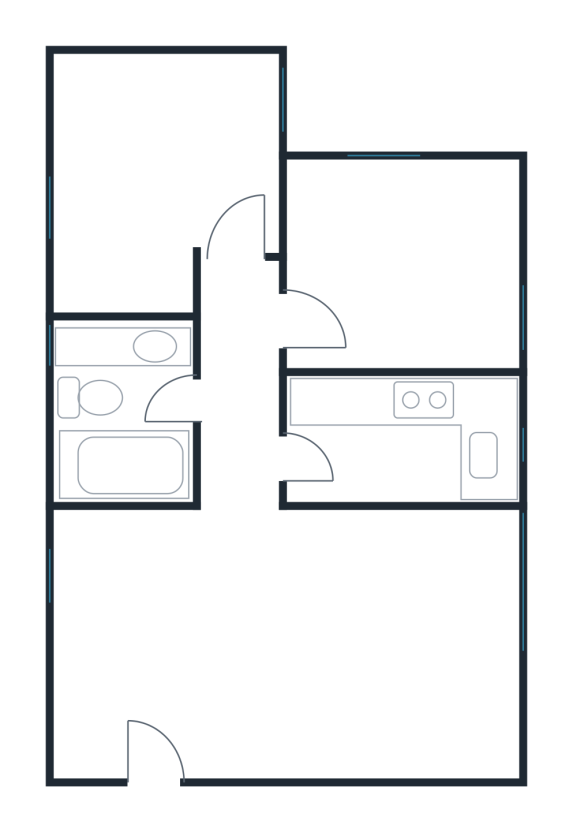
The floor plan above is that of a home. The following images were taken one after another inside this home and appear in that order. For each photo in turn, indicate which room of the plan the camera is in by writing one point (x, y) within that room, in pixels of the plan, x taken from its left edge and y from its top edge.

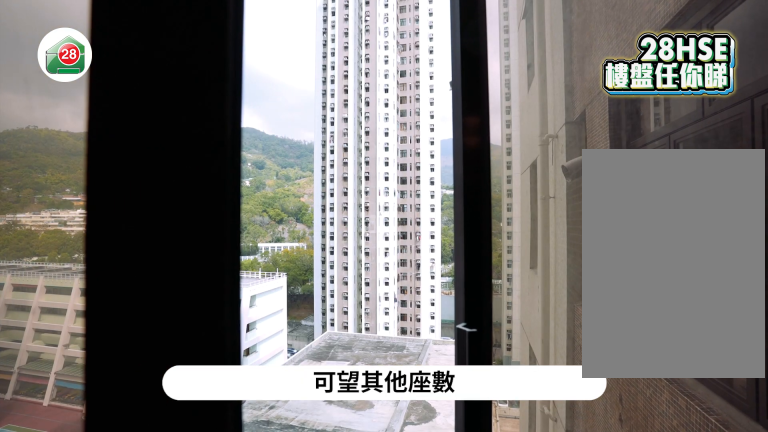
(253, 640)
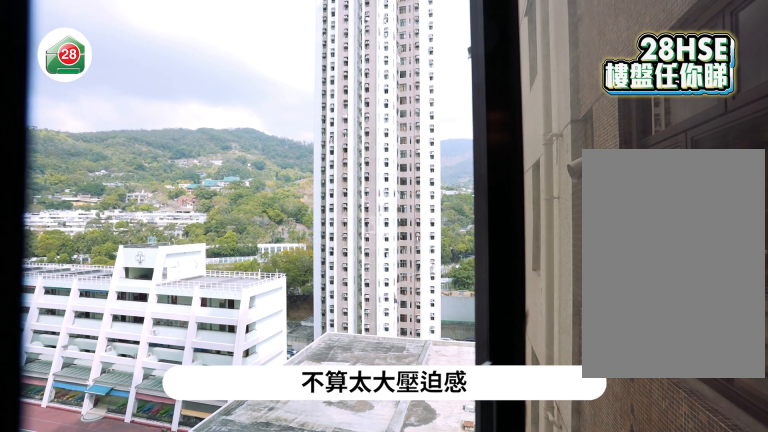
(253, 640)
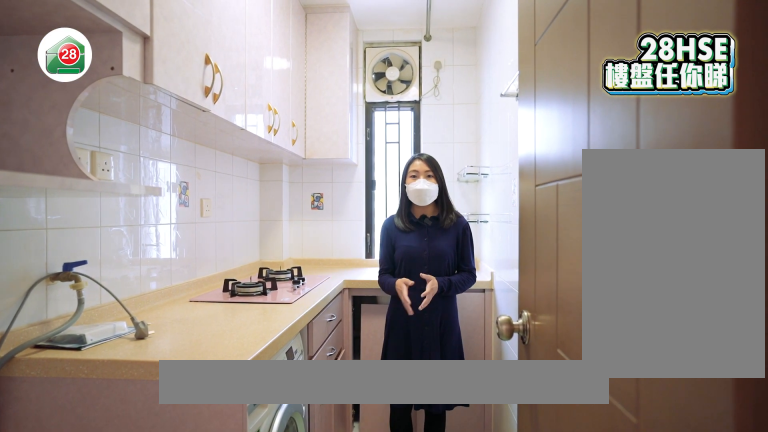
(360, 437)
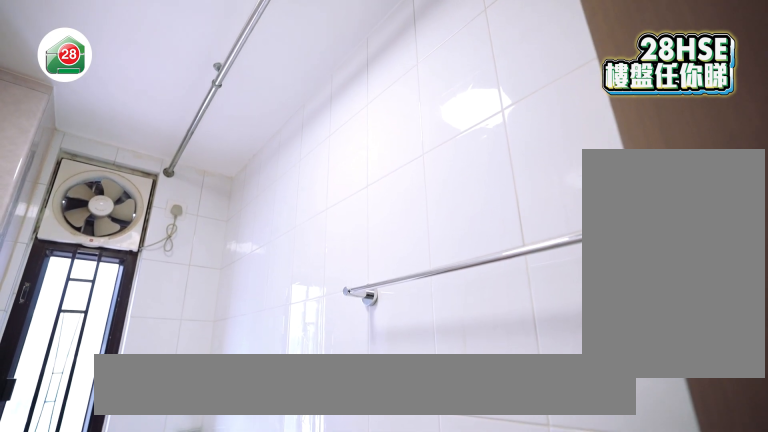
(360, 438)
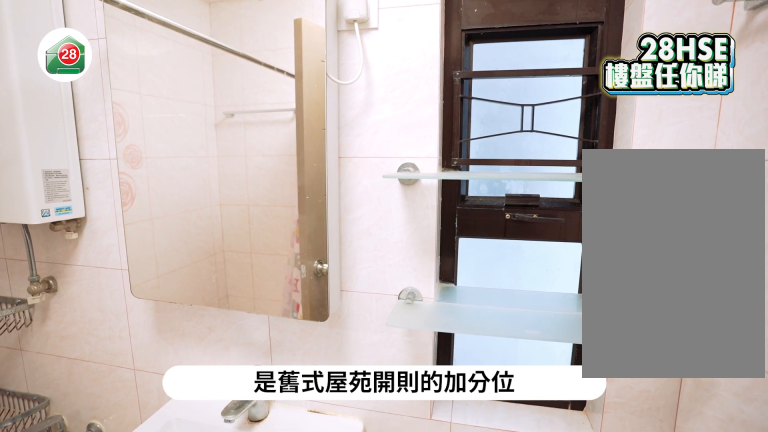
(143, 418)
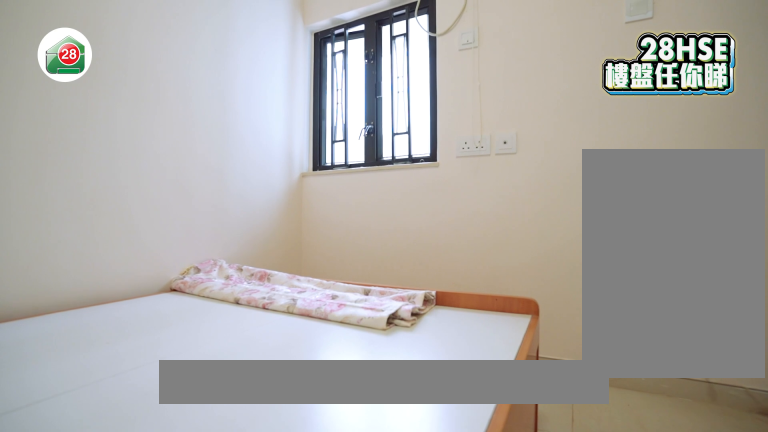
(143, 161)
